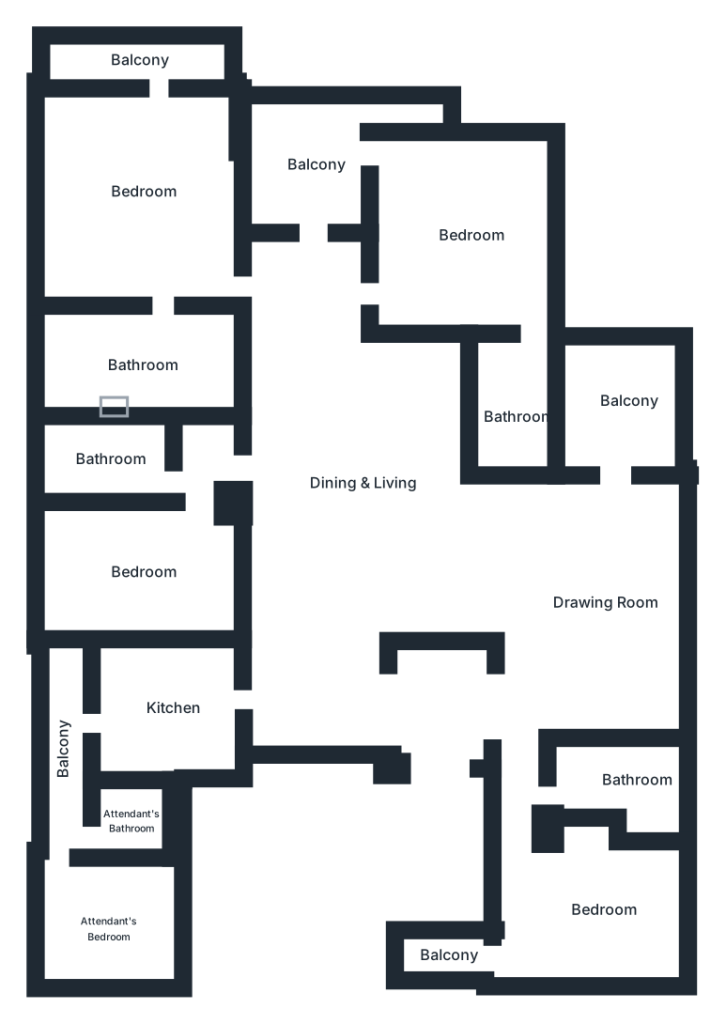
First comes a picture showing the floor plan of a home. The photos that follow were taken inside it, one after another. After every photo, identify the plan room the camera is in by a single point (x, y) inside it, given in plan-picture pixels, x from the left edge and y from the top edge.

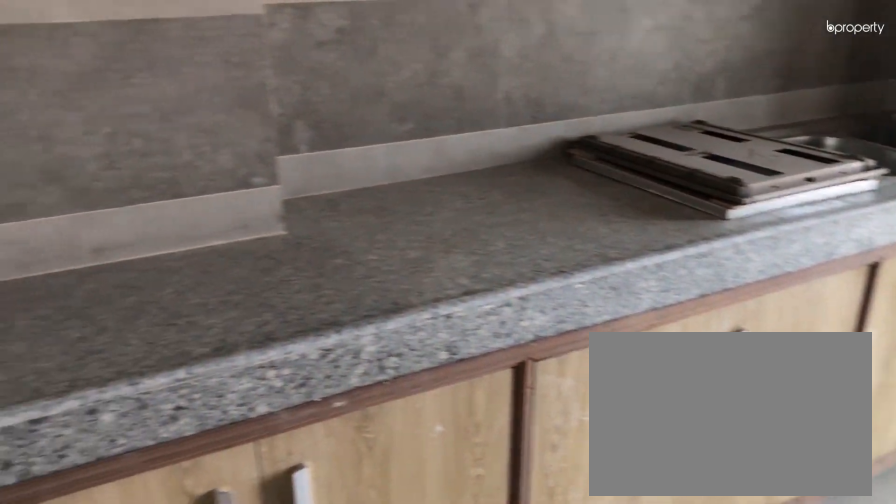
(158, 708)
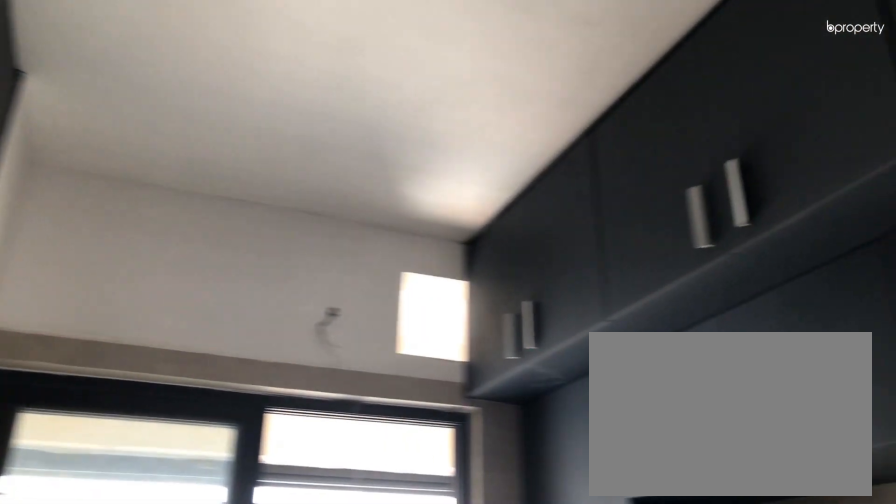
(158, 708)
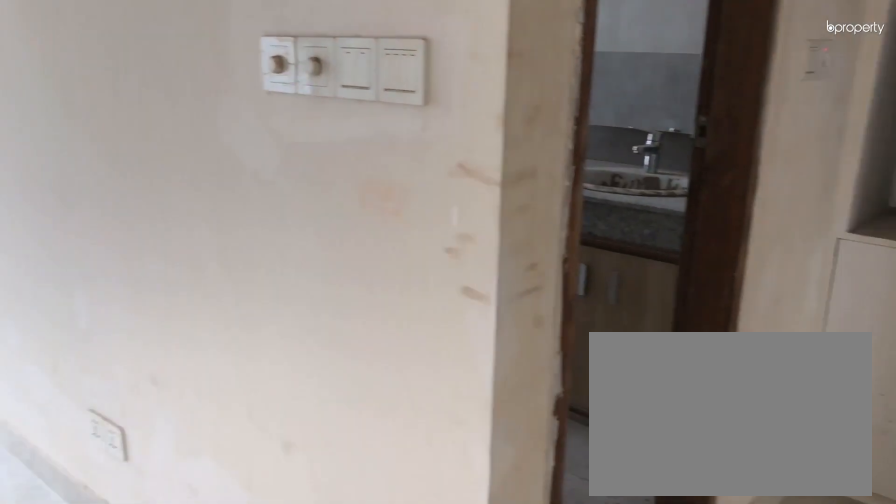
(135, 569)
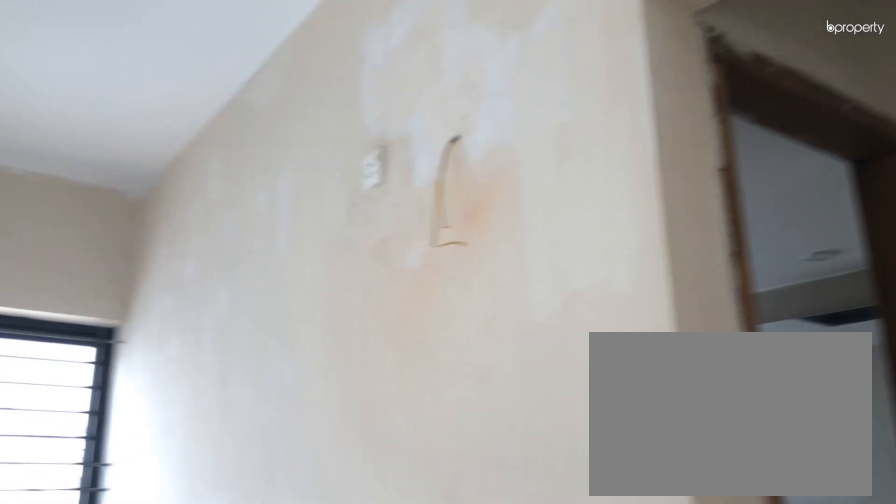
(135, 569)
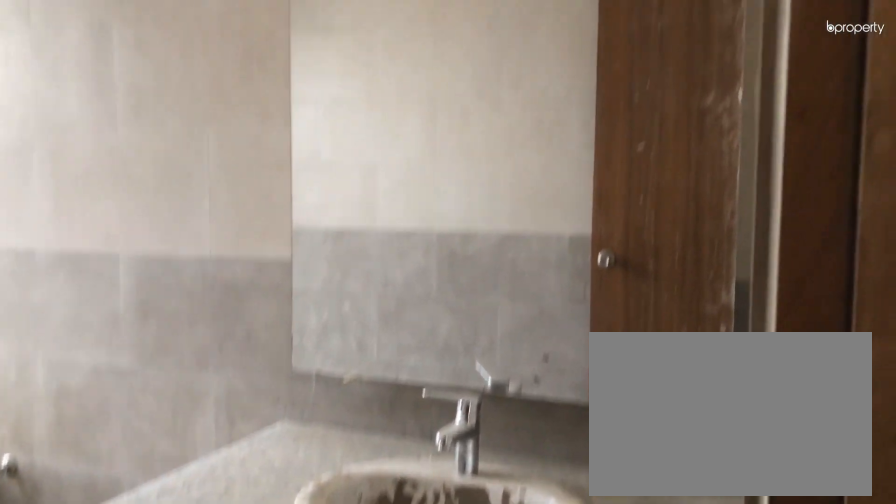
(105, 457)
